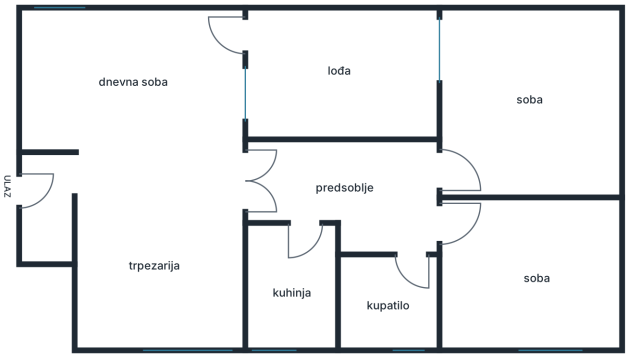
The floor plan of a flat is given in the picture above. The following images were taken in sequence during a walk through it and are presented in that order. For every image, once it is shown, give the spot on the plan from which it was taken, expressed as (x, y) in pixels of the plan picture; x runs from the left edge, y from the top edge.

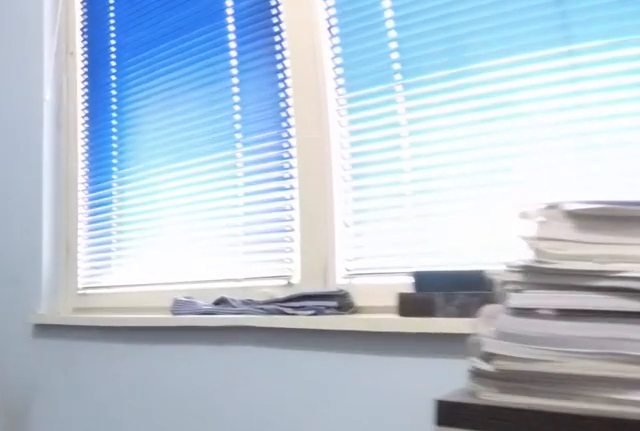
(508, 308)
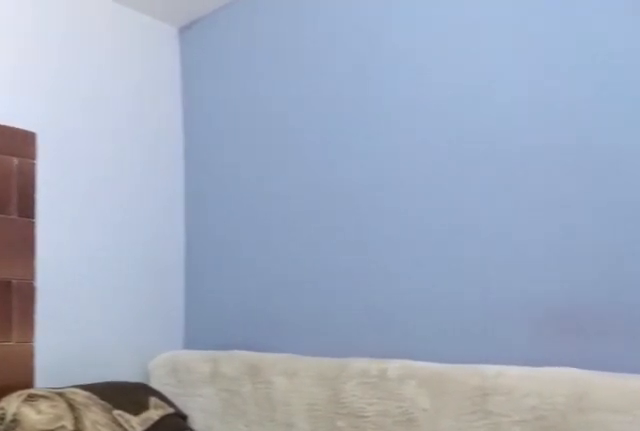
(559, 324)
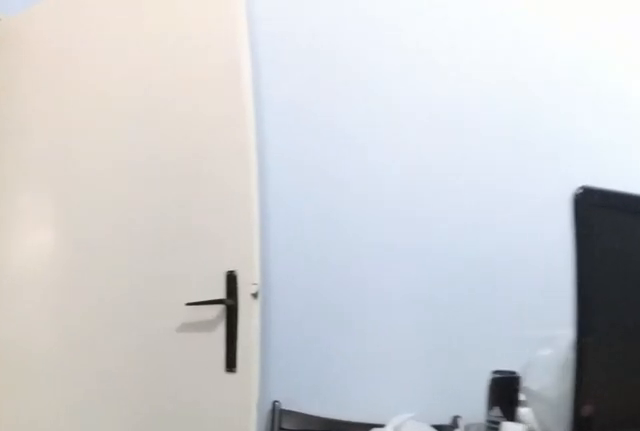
(536, 286)
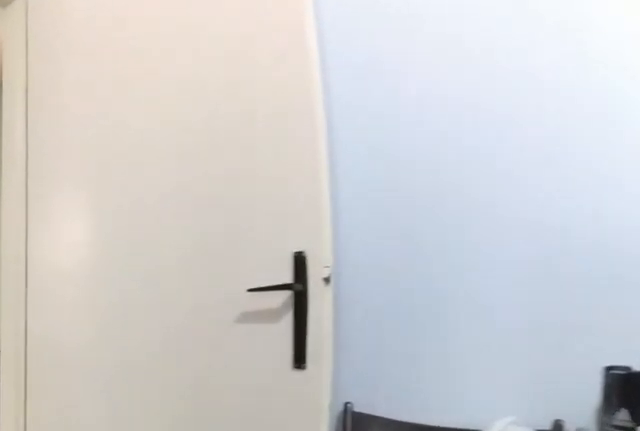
(529, 278)
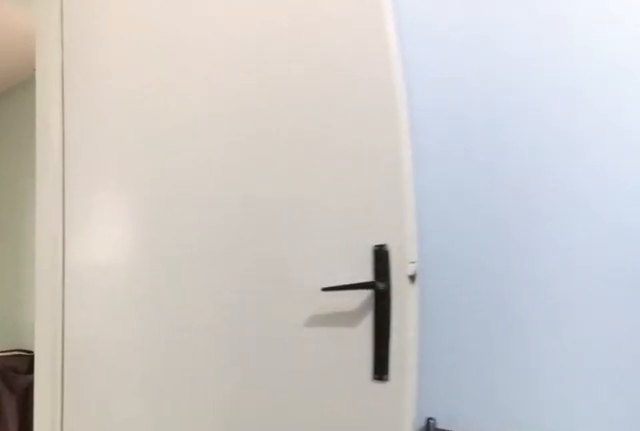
(523, 270)
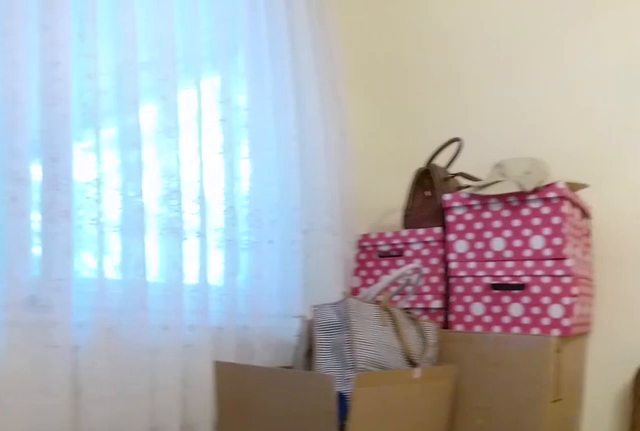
(558, 173)
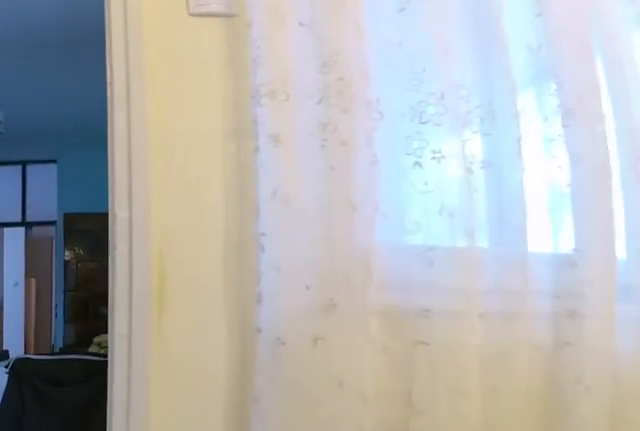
(523, 169)
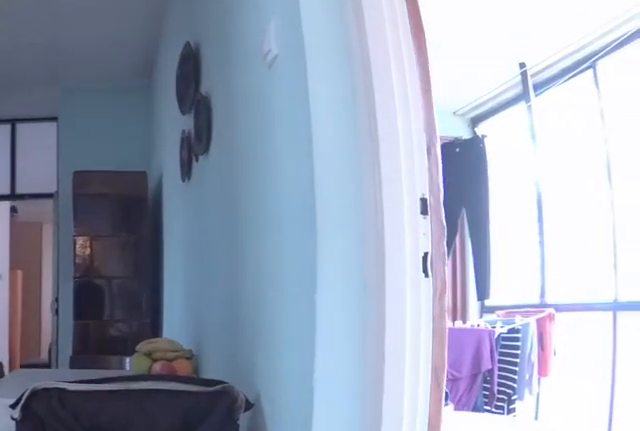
(436, 171)
